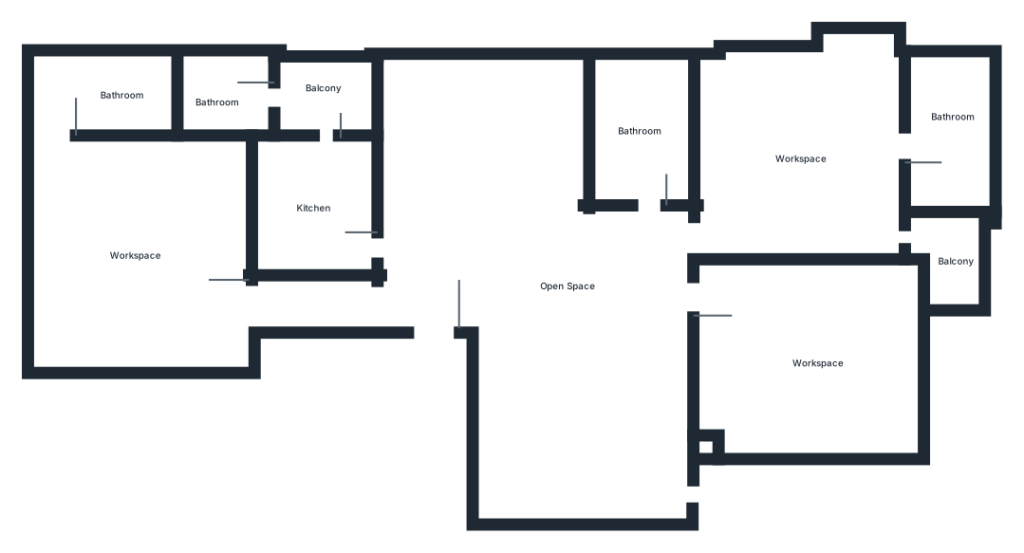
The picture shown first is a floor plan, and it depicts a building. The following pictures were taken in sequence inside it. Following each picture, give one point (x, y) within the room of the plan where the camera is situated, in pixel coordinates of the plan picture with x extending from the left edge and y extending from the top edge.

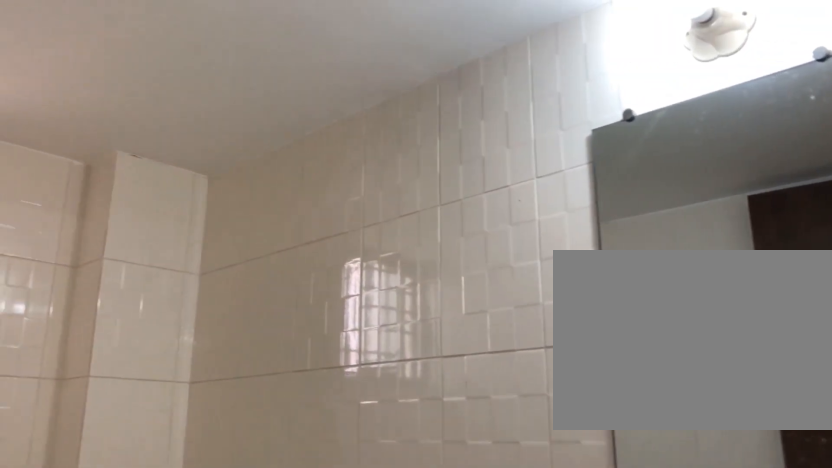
(644, 147)
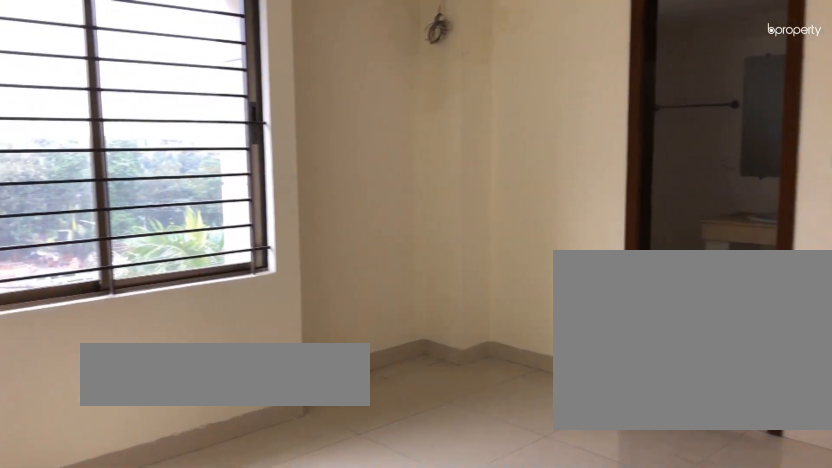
(793, 163)
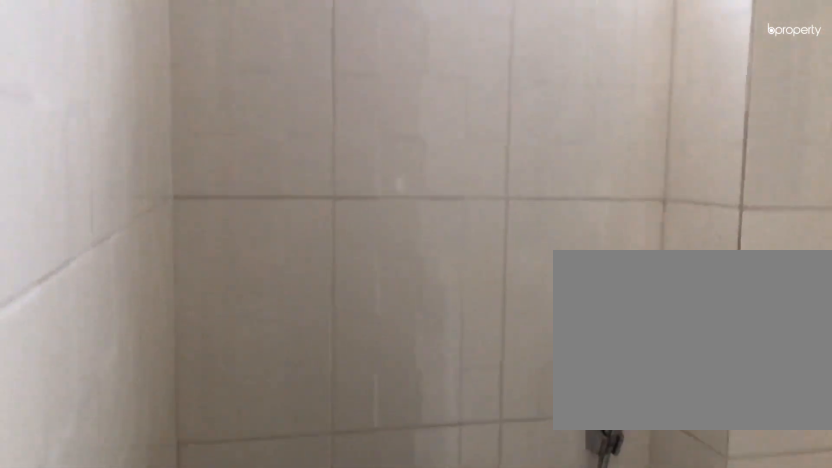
(944, 145)
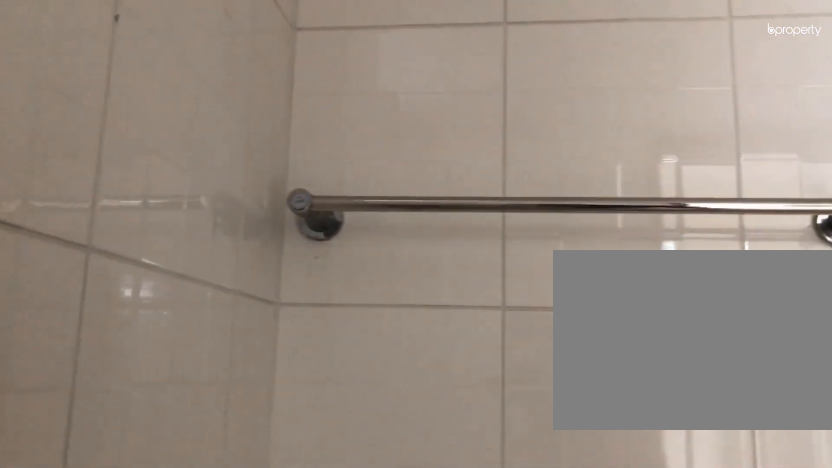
(944, 145)
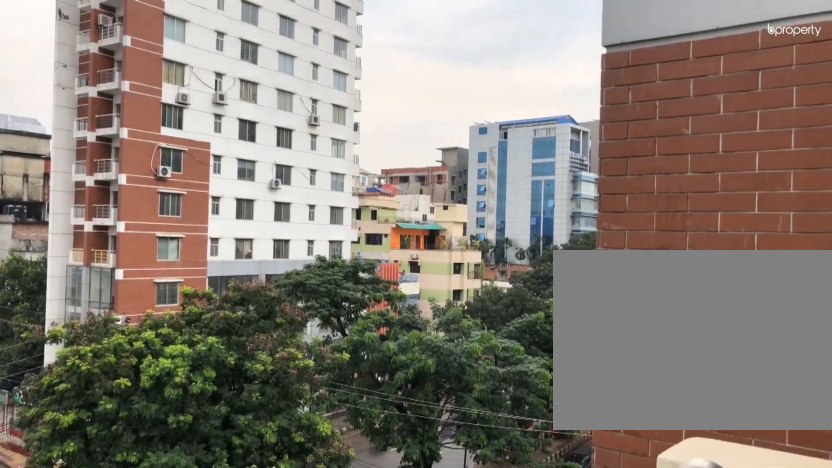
(956, 260)
